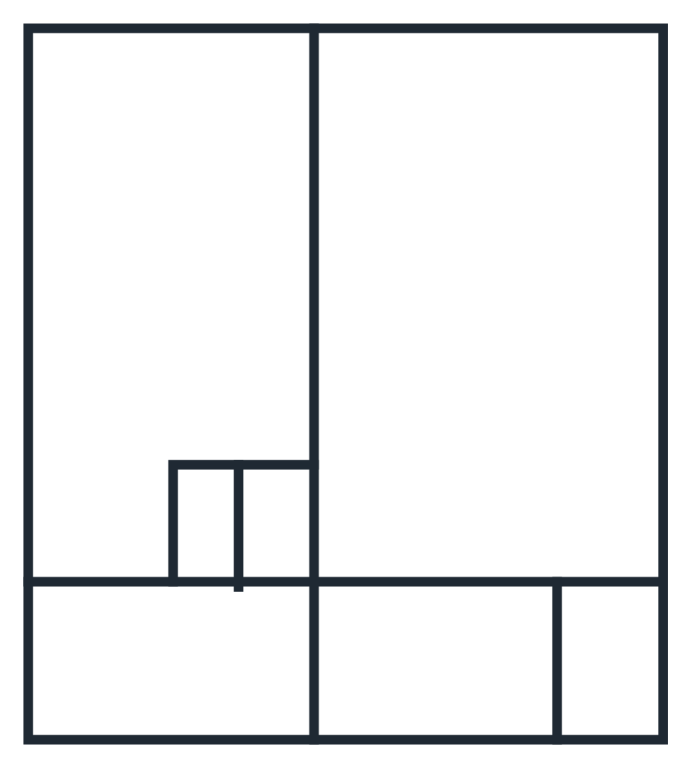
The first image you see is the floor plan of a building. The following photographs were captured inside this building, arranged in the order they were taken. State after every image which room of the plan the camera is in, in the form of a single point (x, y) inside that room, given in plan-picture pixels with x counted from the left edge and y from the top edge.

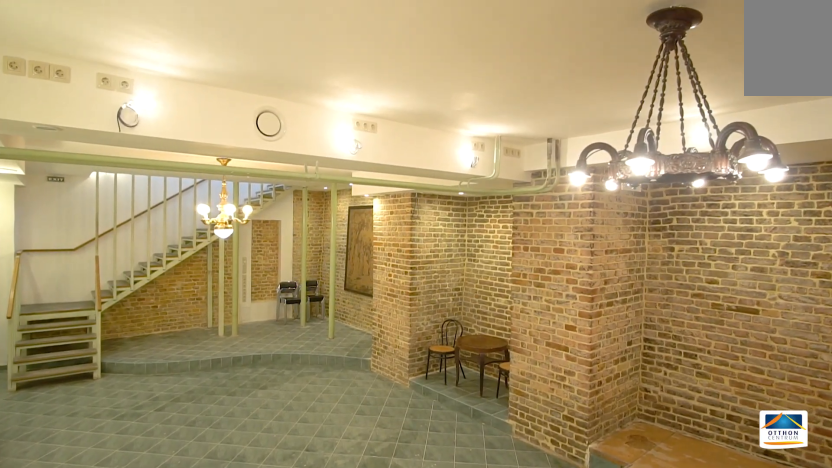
(502, 318)
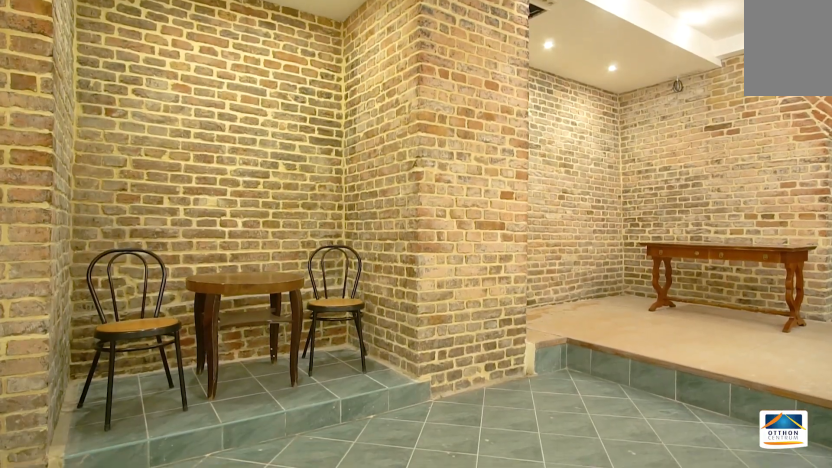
(502, 321)
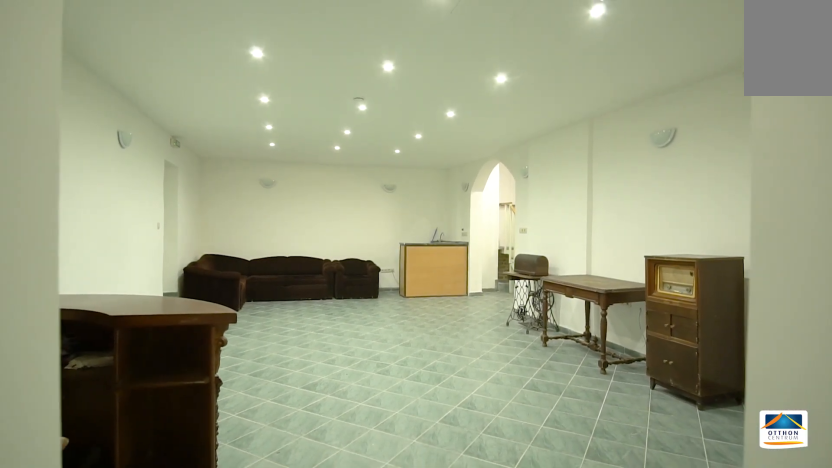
(171, 291)
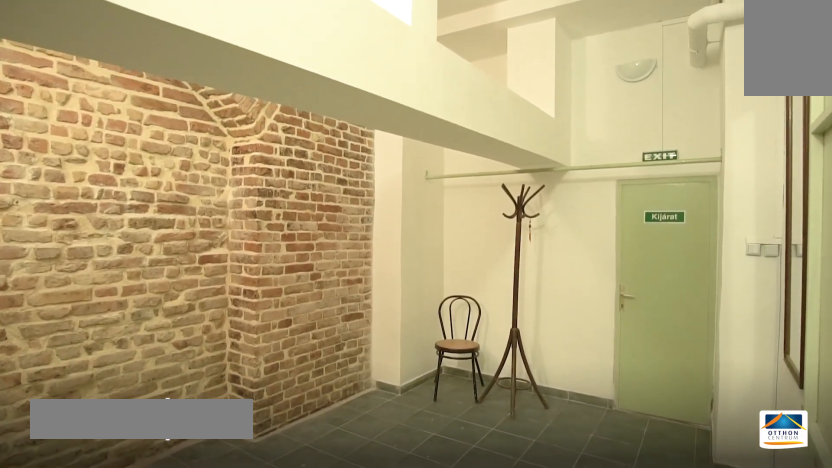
(429, 662)
